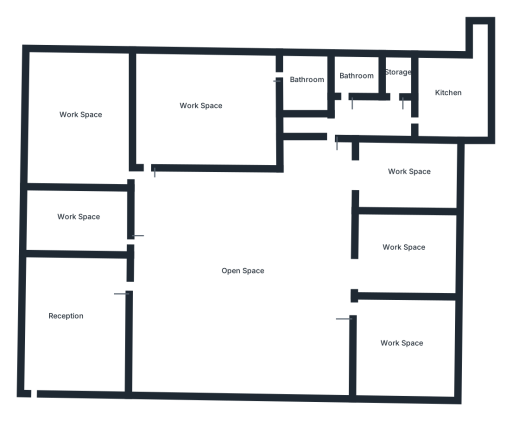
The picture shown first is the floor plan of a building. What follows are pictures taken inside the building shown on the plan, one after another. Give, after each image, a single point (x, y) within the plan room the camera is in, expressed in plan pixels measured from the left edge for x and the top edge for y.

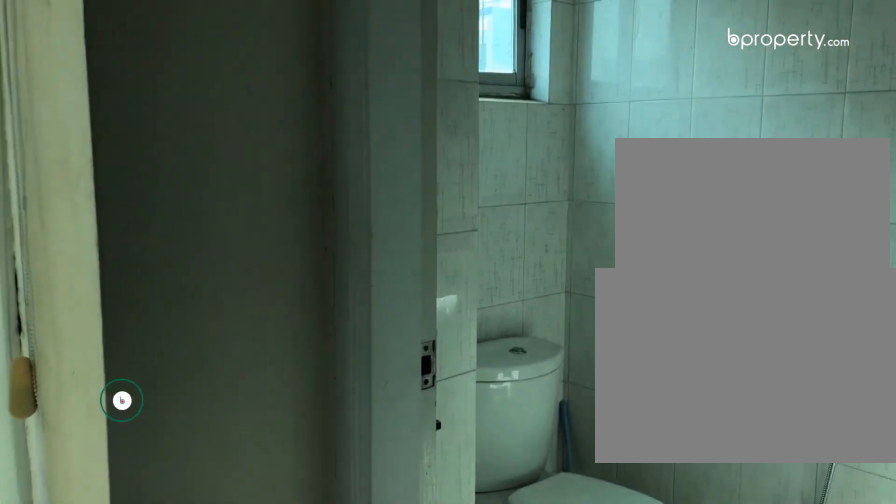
(305, 89)
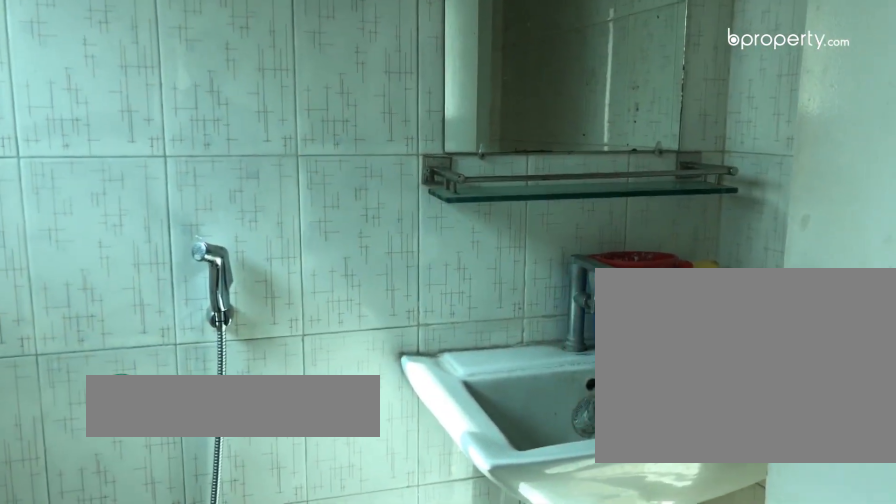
(305, 89)
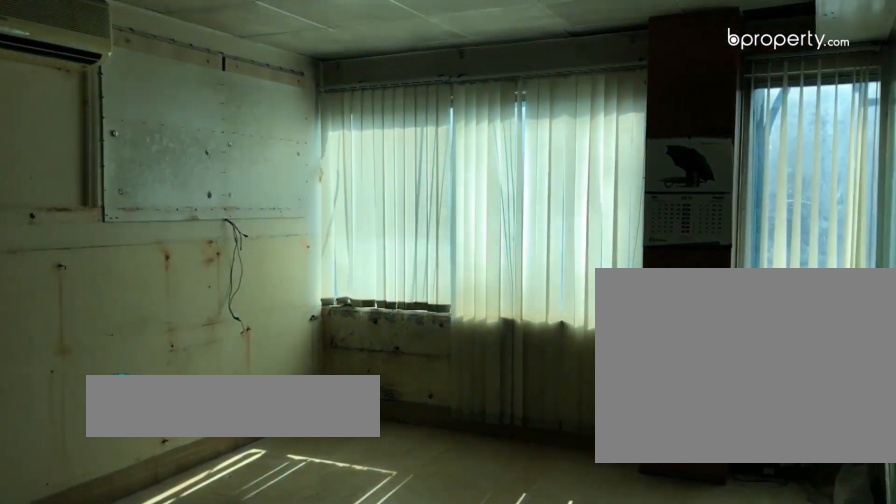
(80, 102)
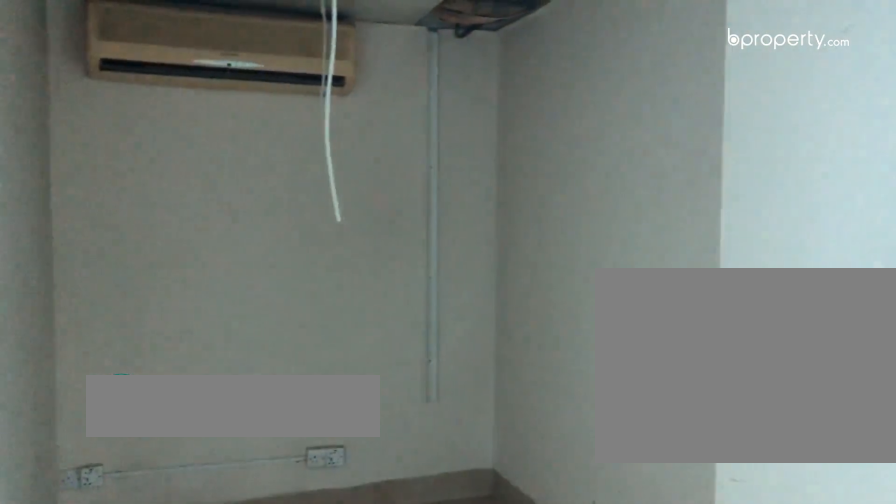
(83, 234)
